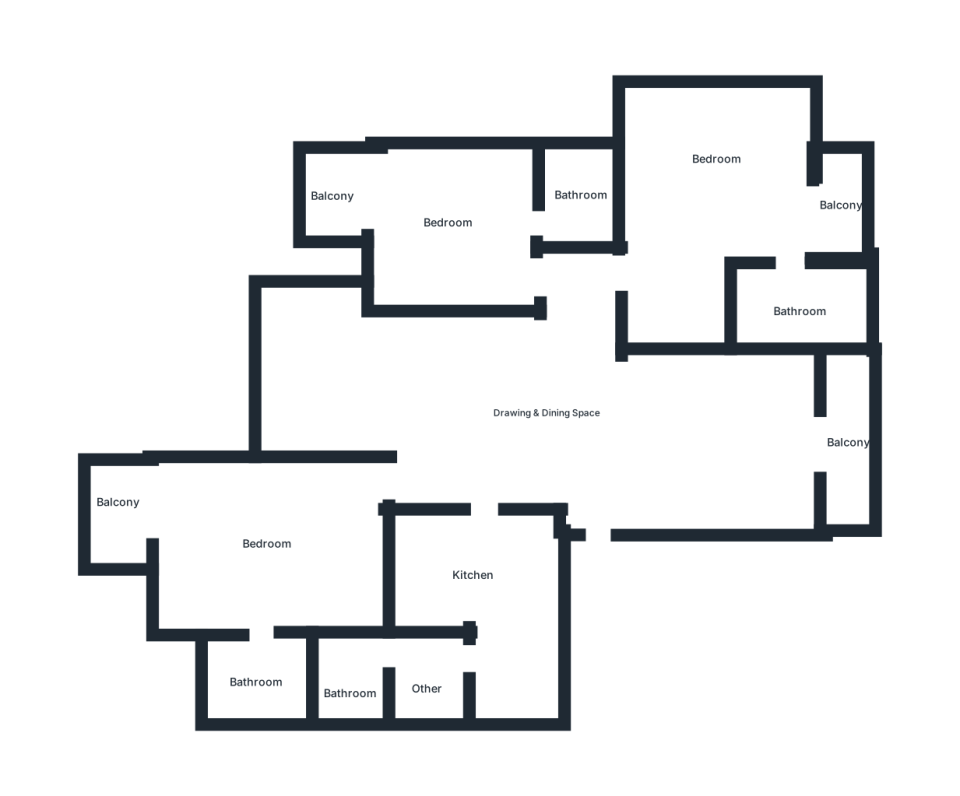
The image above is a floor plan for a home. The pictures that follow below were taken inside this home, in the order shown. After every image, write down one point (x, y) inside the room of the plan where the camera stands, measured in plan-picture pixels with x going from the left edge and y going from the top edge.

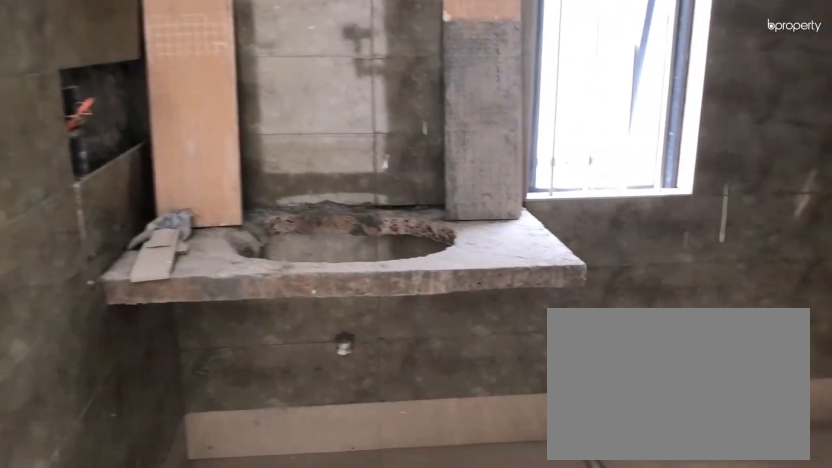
(272, 675)
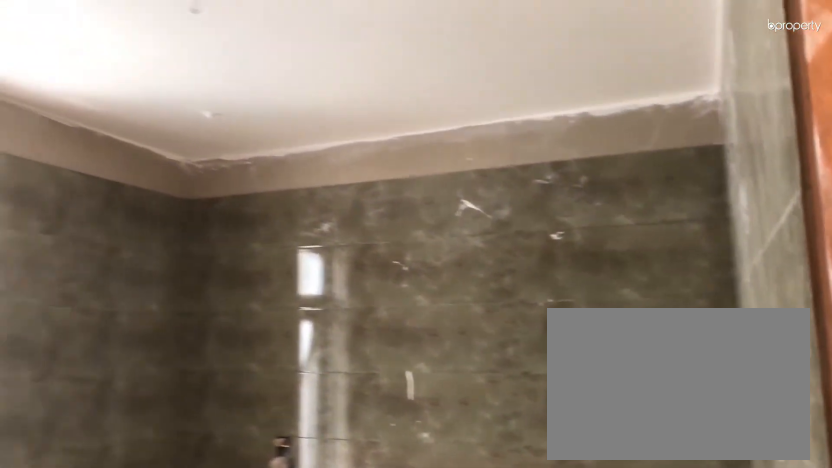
(272, 675)
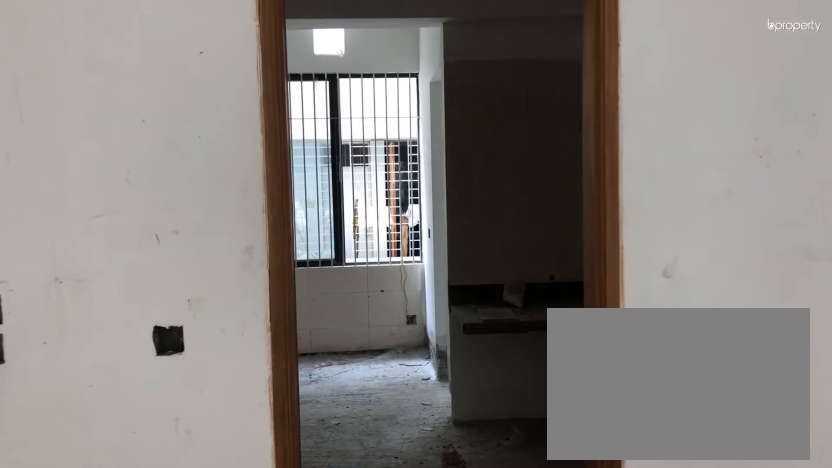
(484, 482)
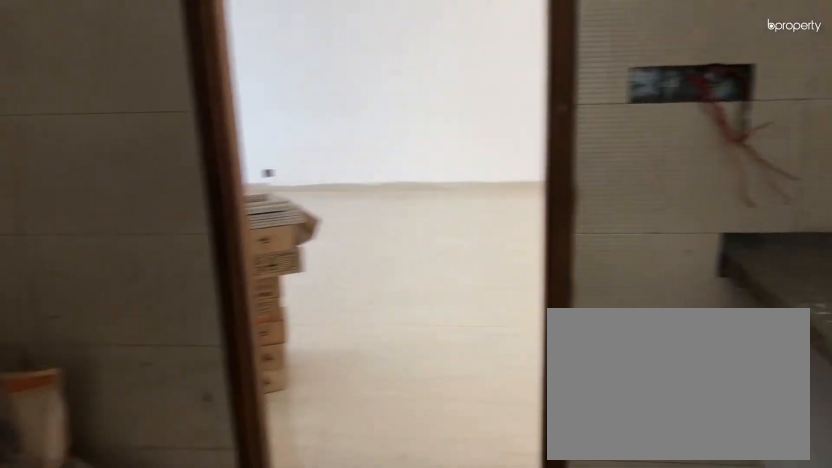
(482, 582)
